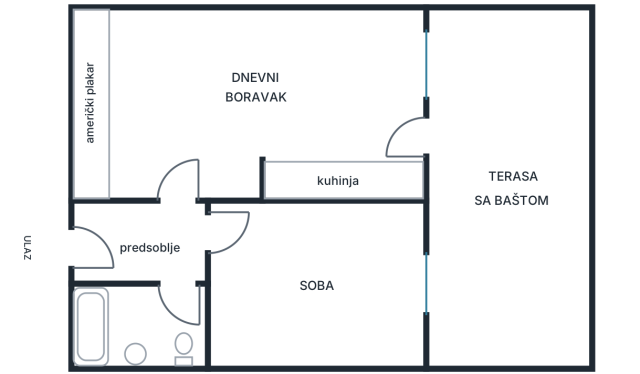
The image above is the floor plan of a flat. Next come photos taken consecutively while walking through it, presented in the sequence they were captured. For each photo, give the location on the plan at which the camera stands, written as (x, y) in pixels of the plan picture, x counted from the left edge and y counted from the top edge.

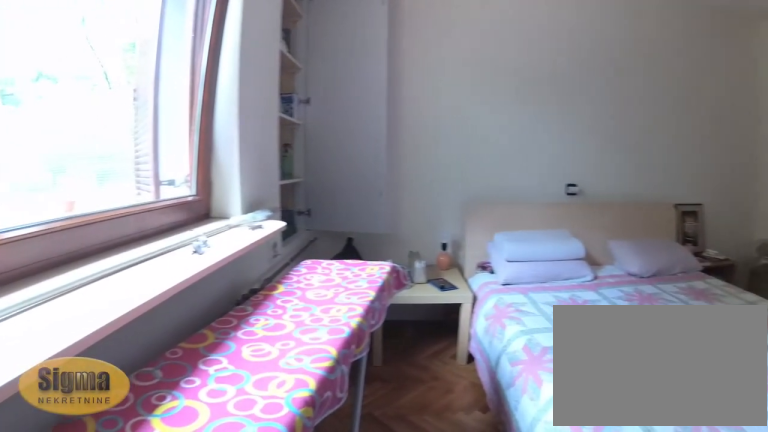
(383, 244)
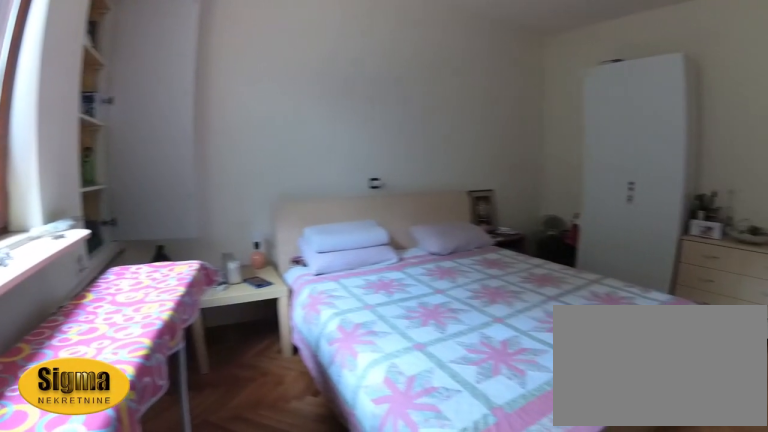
(397, 241)
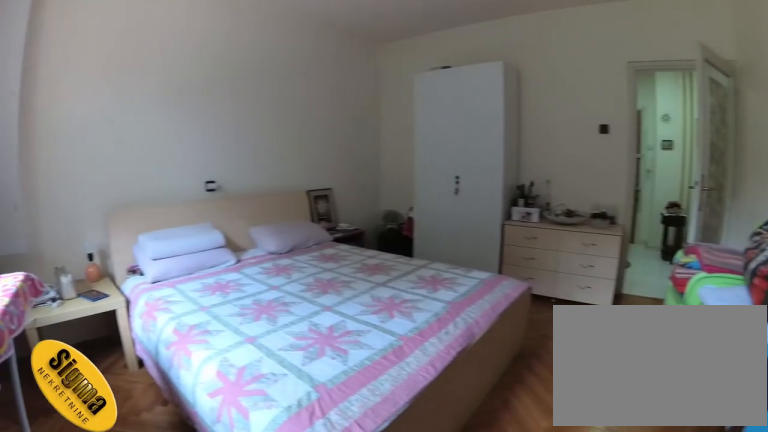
(402, 238)
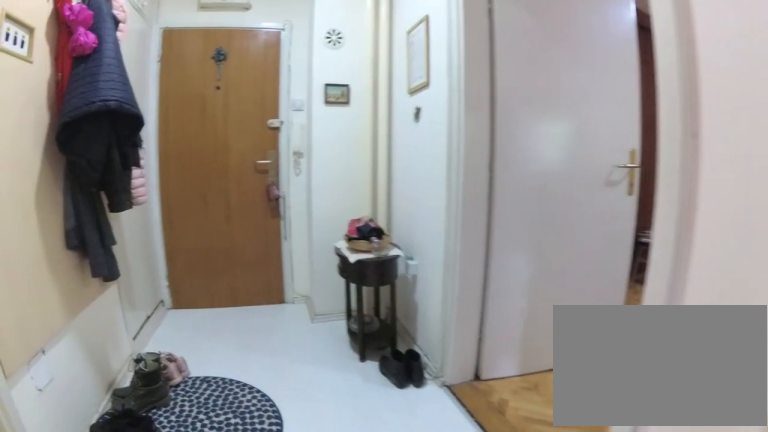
(237, 236)
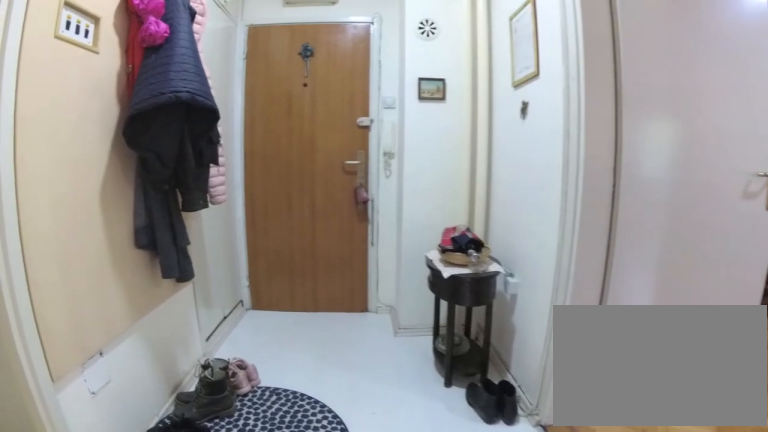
(226, 236)
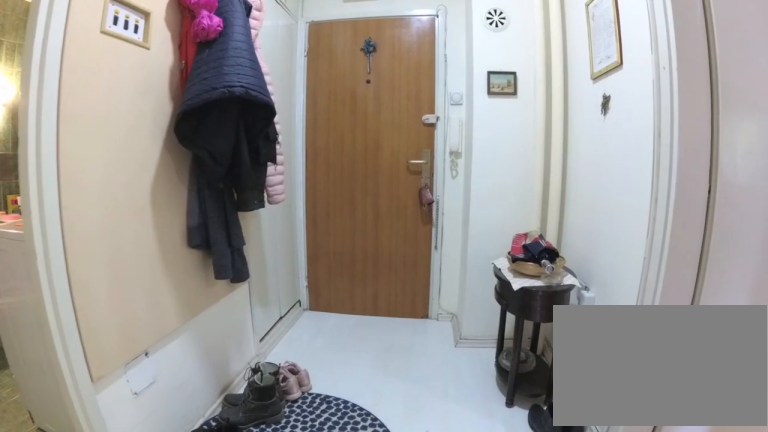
(212, 237)
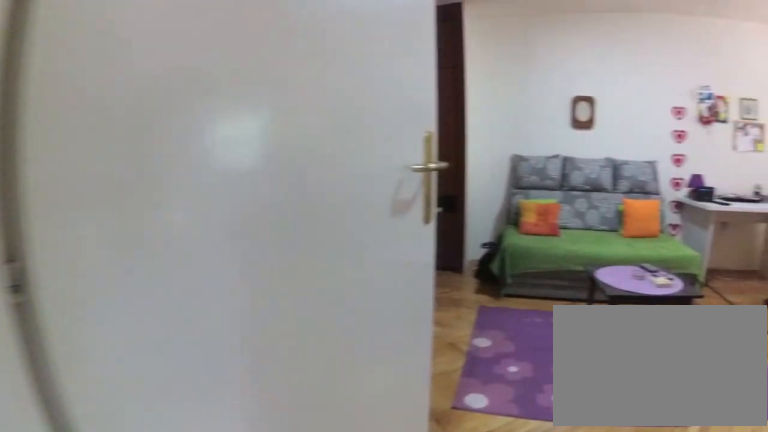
(192, 235)
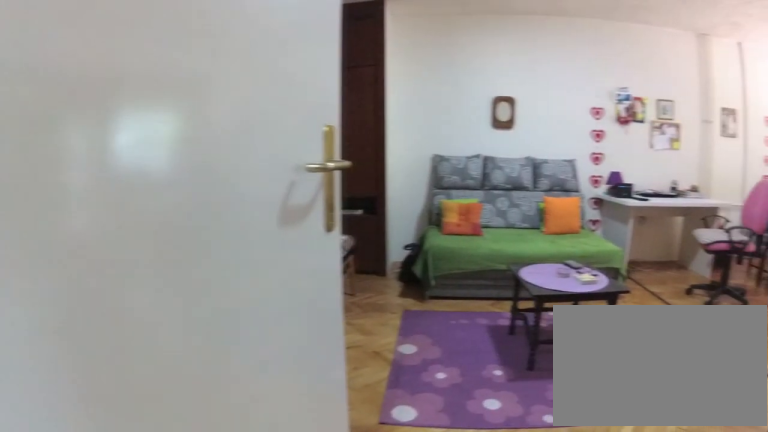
(188, 233)
